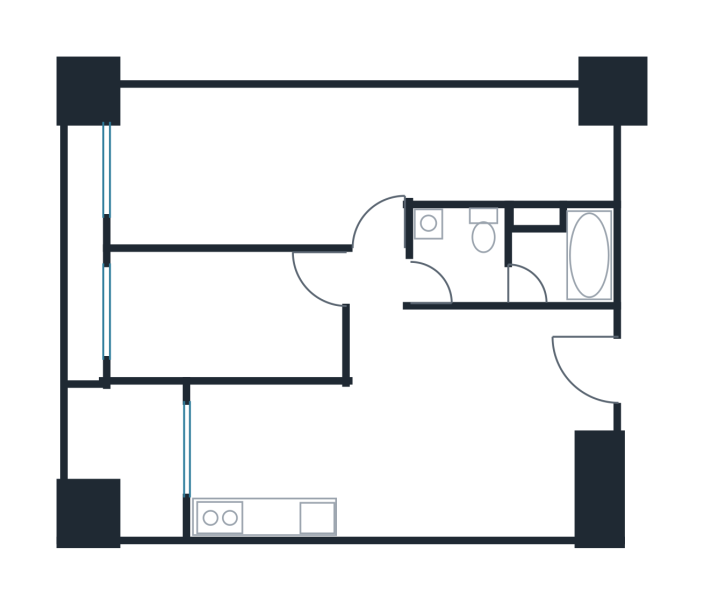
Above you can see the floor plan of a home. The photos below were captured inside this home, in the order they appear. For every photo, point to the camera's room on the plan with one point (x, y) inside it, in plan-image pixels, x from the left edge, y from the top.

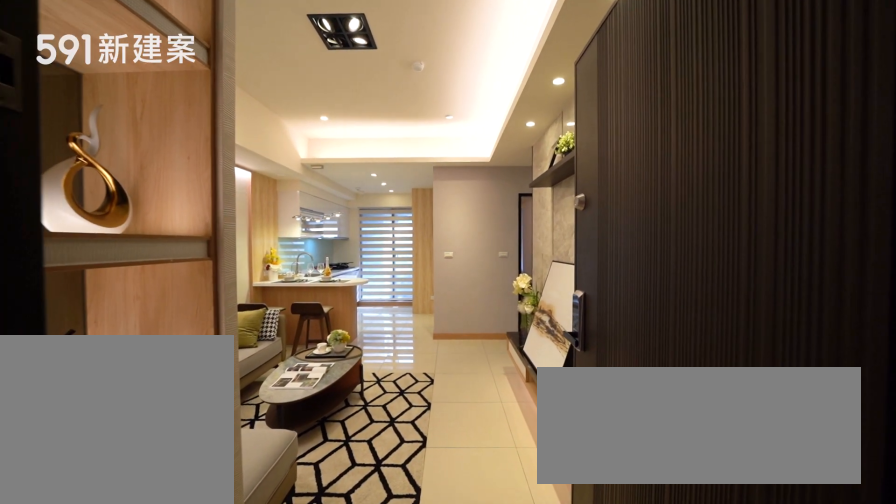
(581, 367)
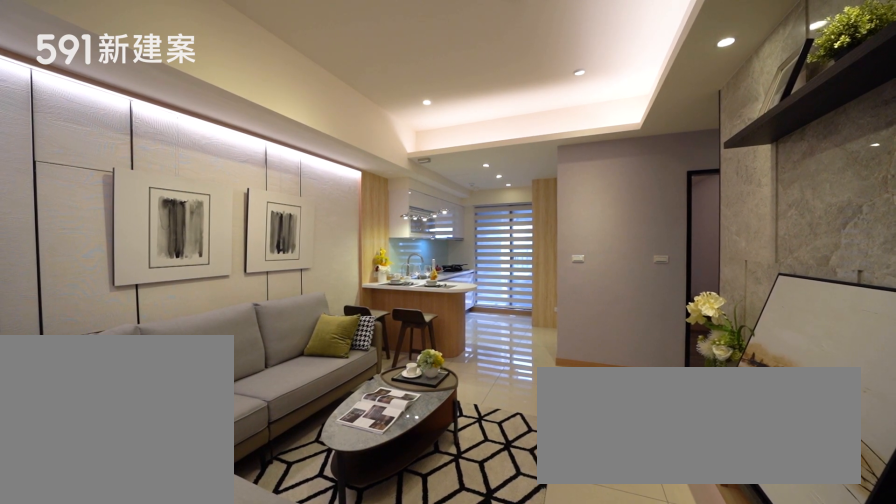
(493, 424)
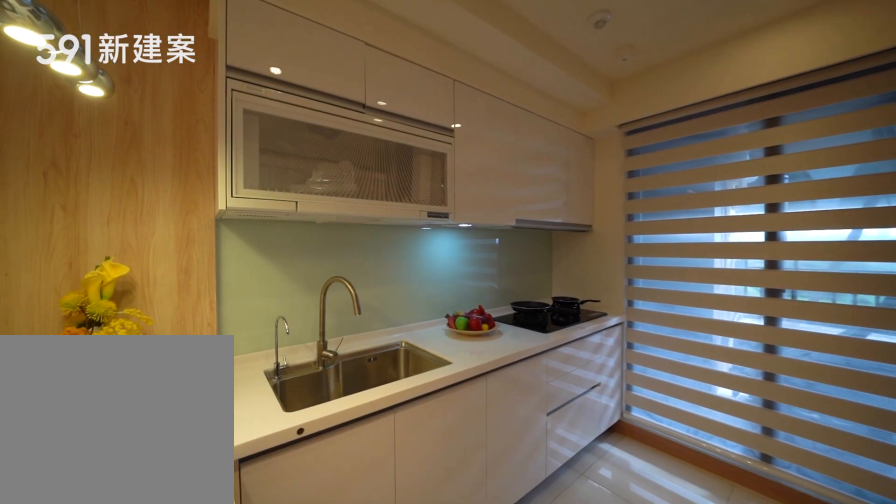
(283, 462)
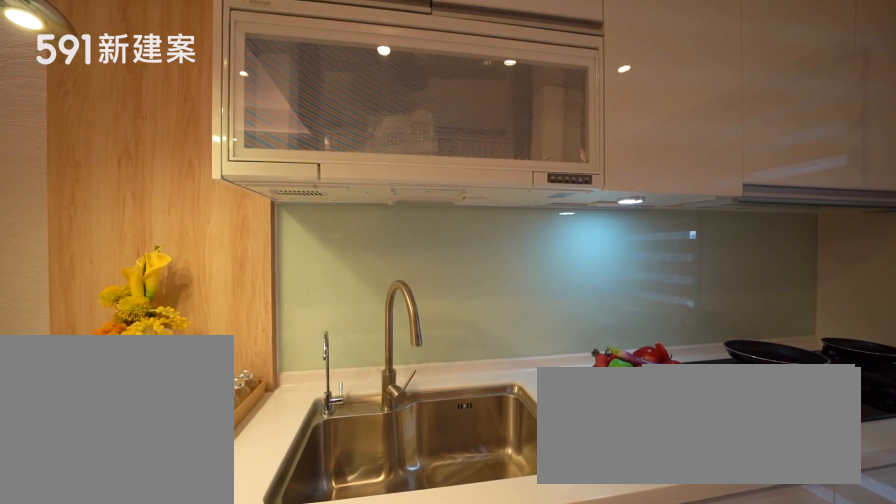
(283, 462)
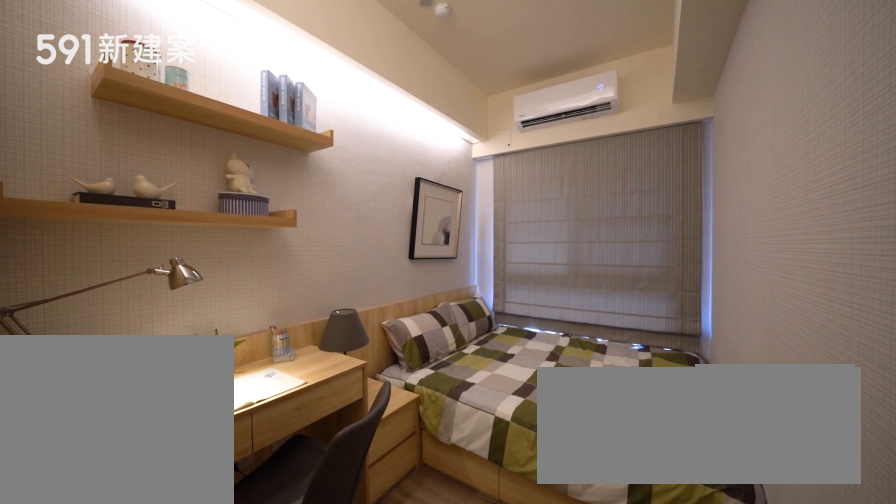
(225, 314)
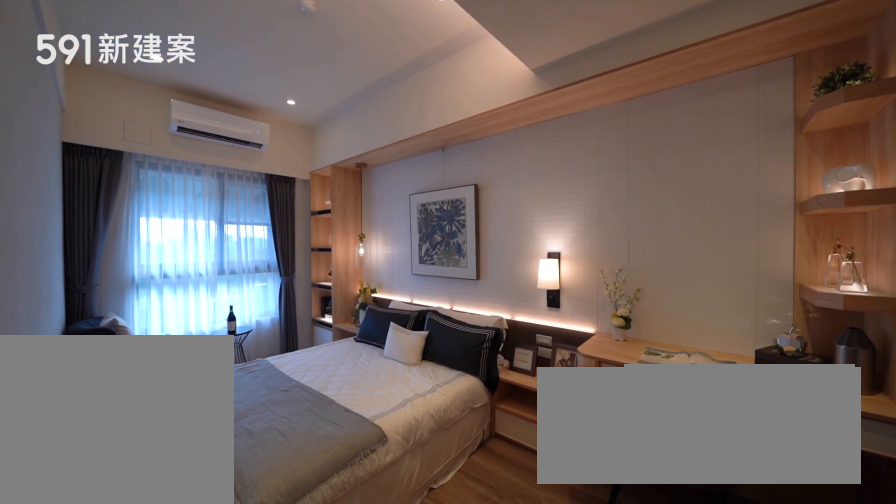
(253, 167)
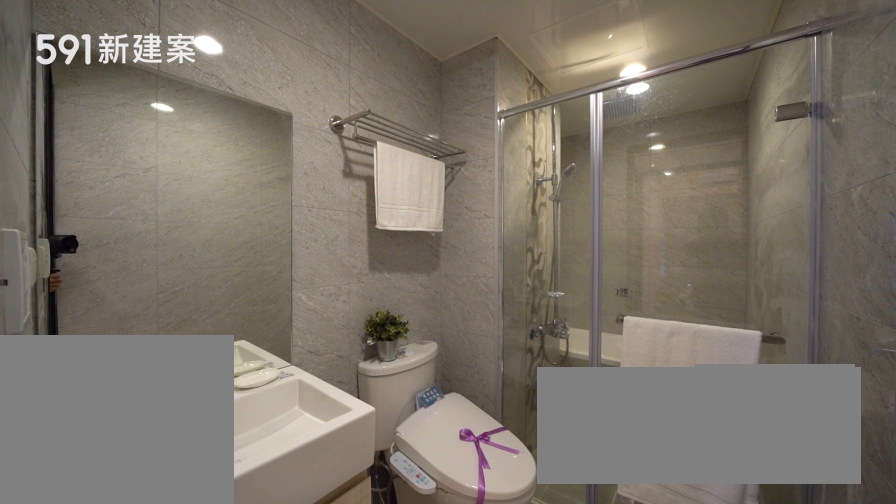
(515, 256)
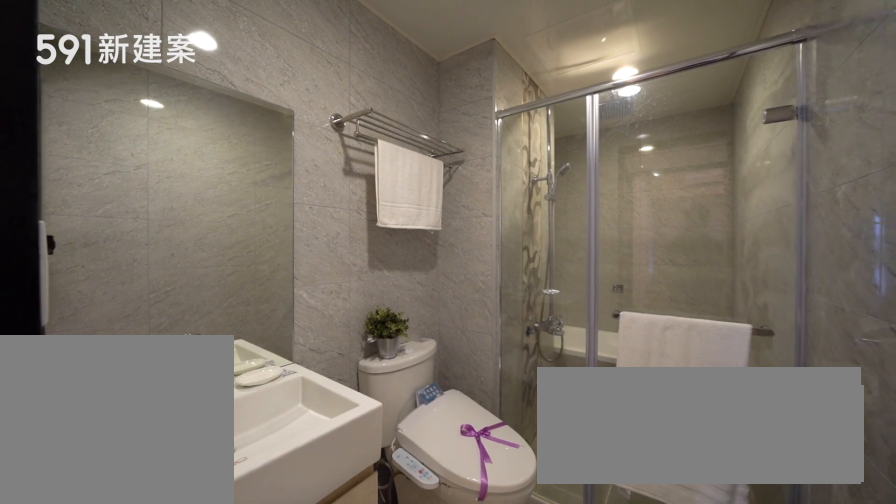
(515, 256)
